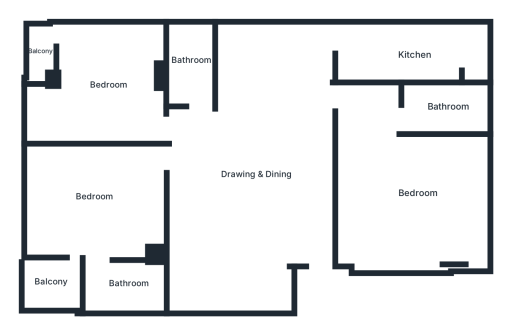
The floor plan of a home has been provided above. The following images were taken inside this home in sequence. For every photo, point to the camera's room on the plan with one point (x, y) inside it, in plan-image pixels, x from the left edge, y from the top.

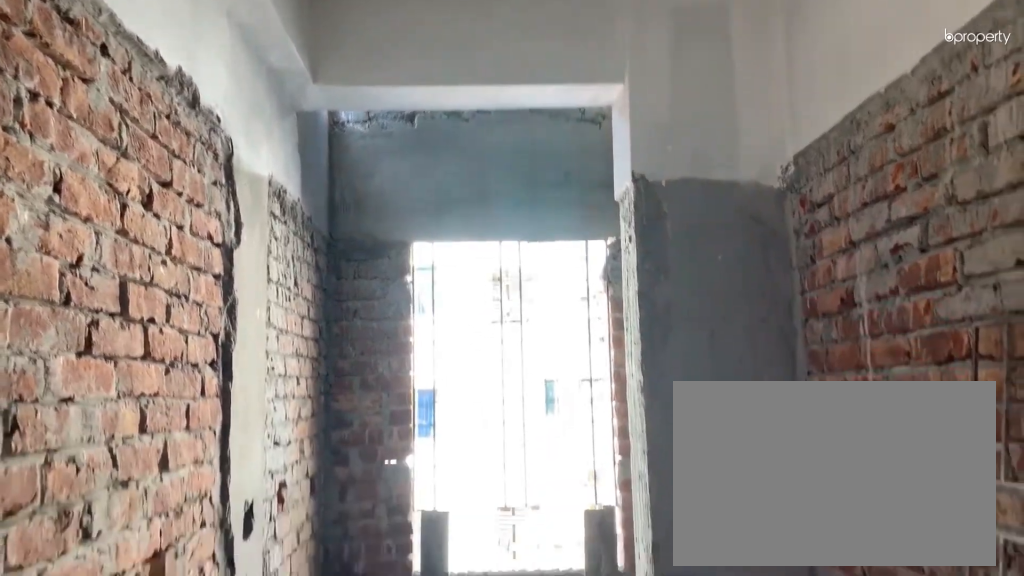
(410, 55)
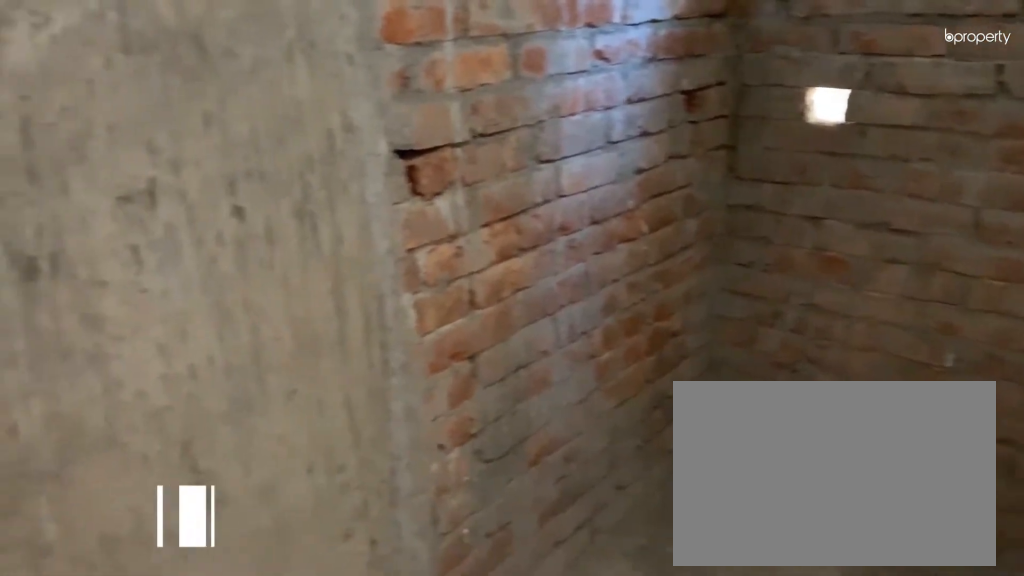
(190, 55)
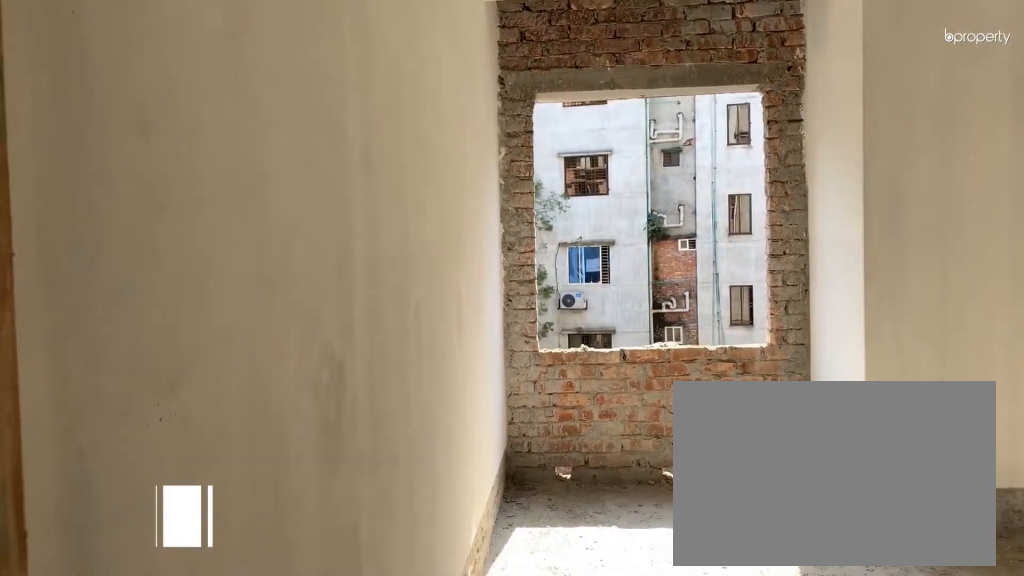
(109, 83)
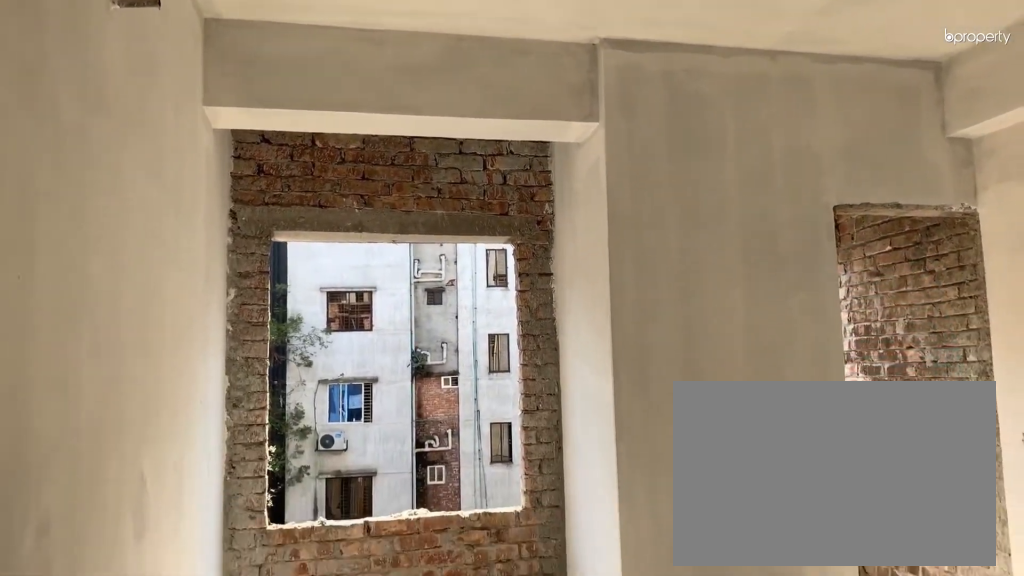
(109, 83)
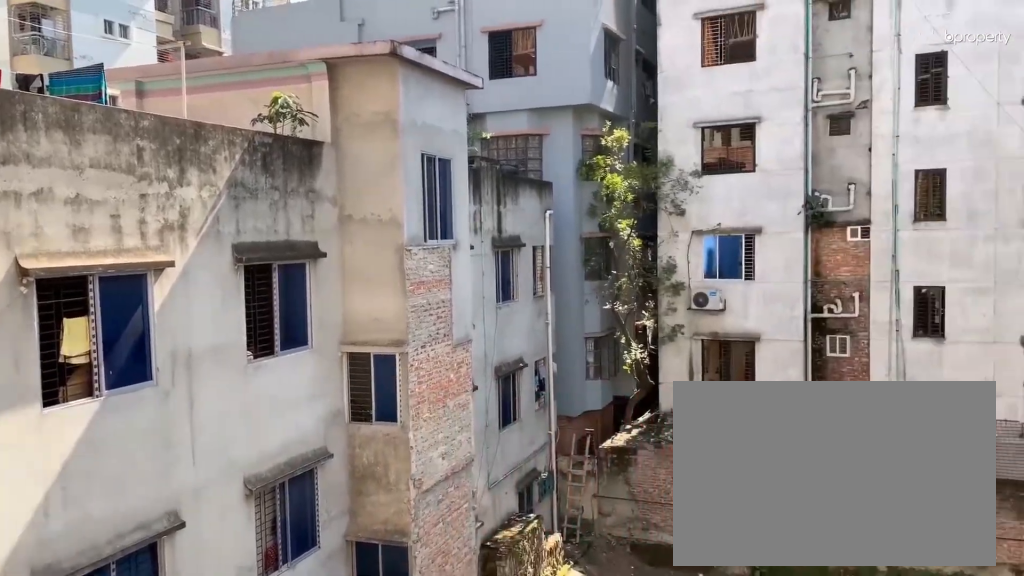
(39, 51)
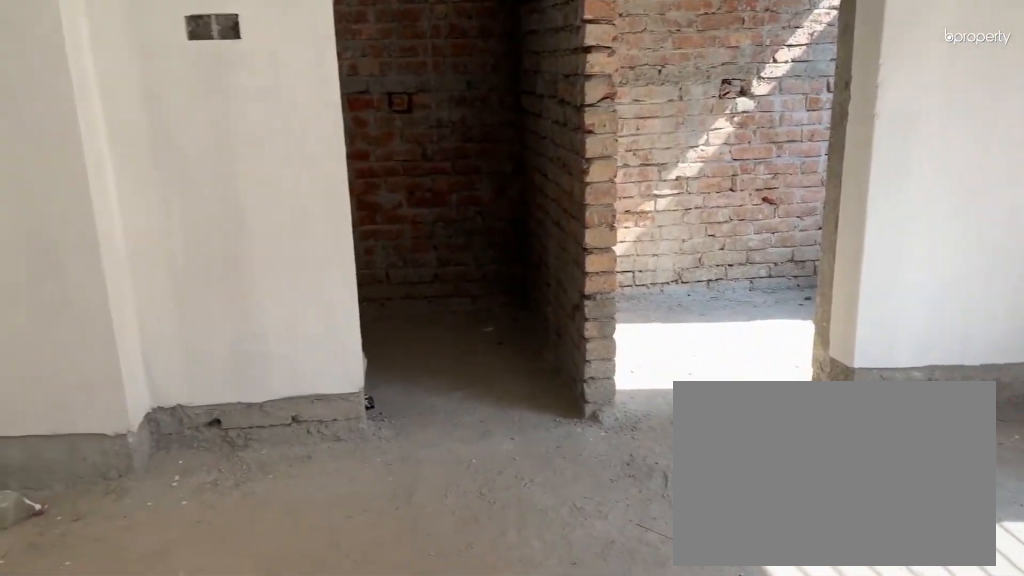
(97, 196)
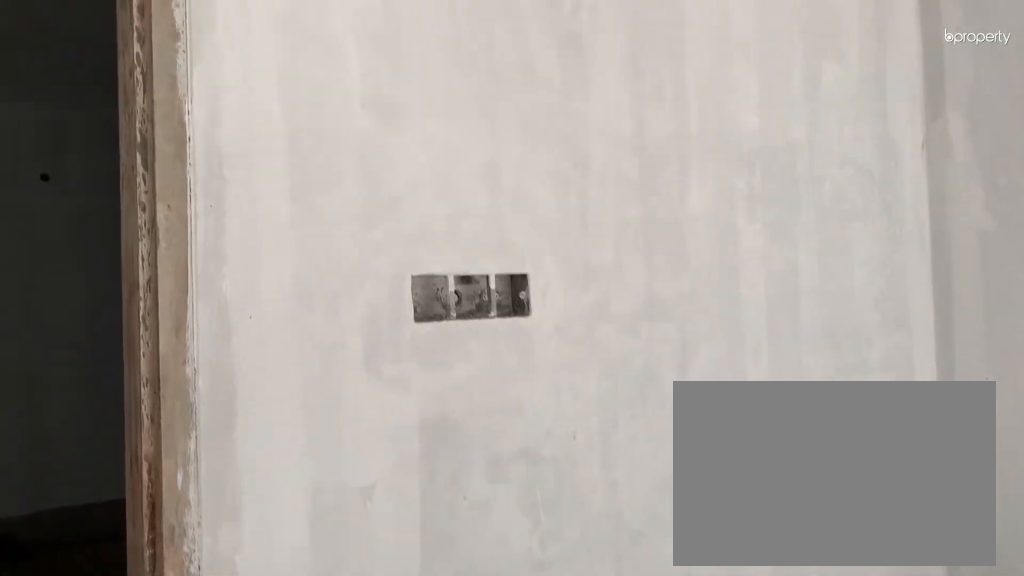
(97, 196)
